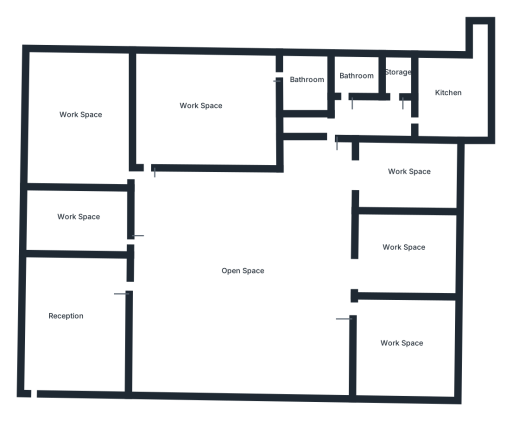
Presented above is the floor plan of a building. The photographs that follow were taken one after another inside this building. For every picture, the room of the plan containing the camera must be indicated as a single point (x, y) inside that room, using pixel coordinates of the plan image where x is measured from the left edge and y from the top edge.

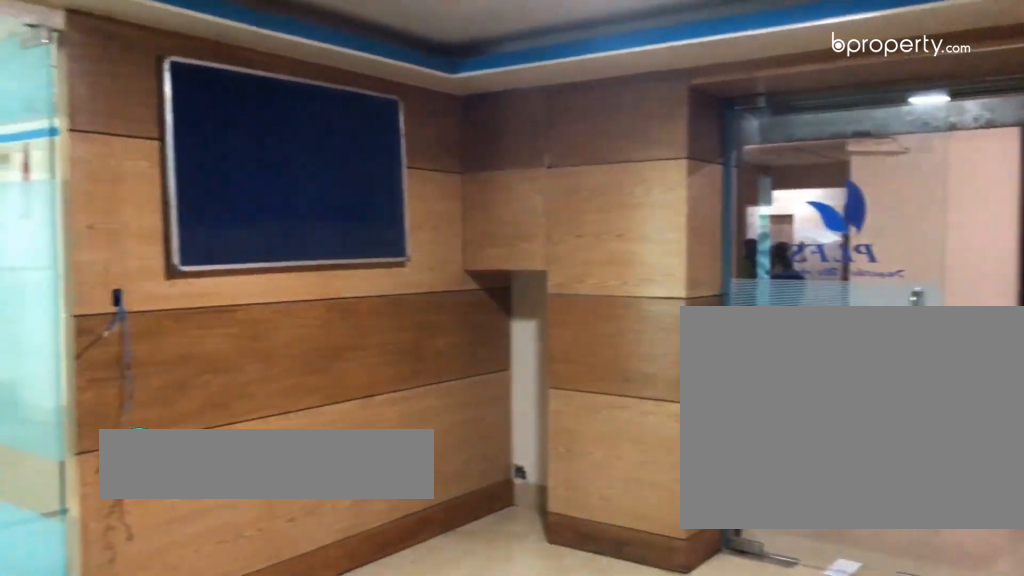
(56, 327)
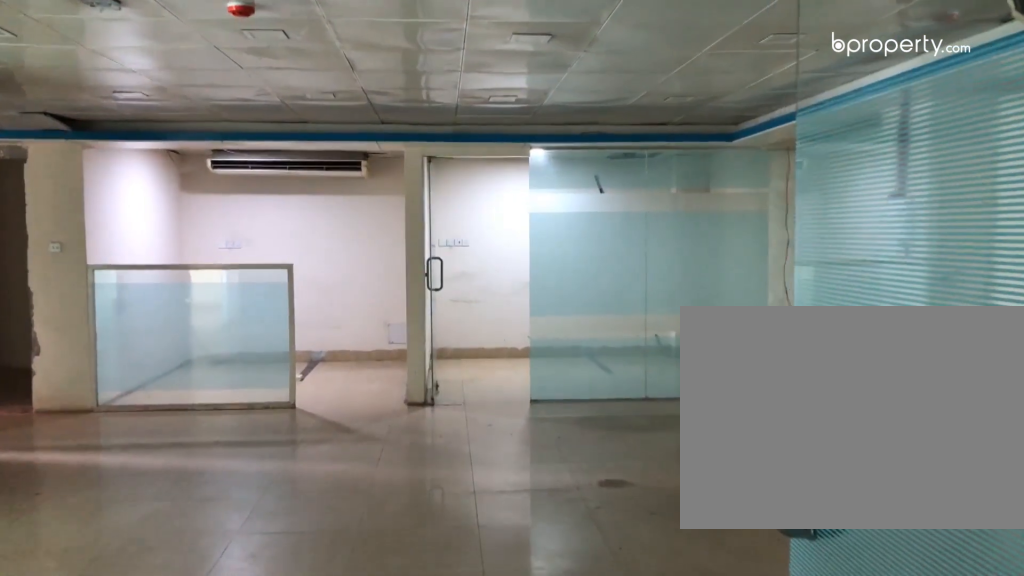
(236, 274)
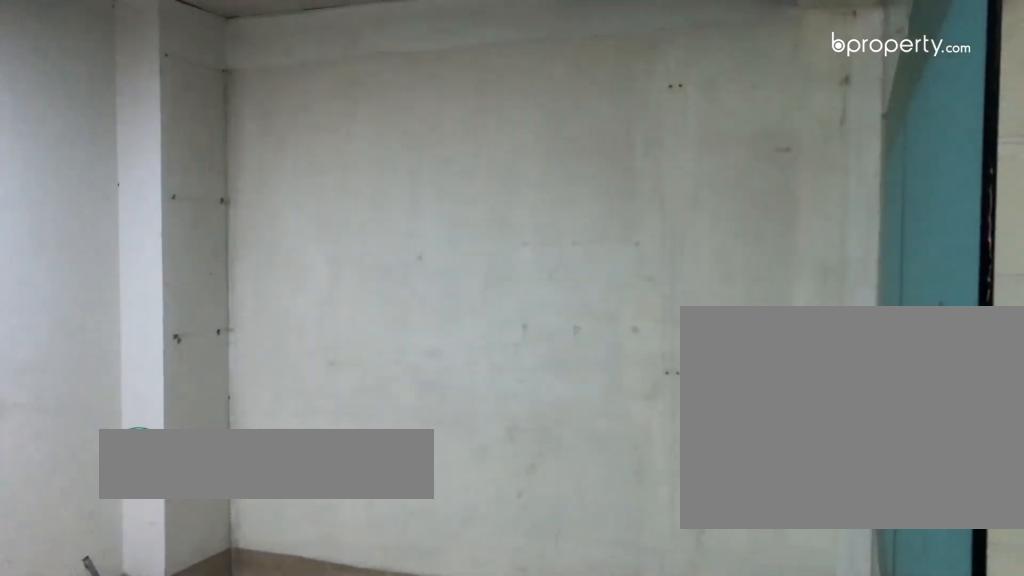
(401, 346)
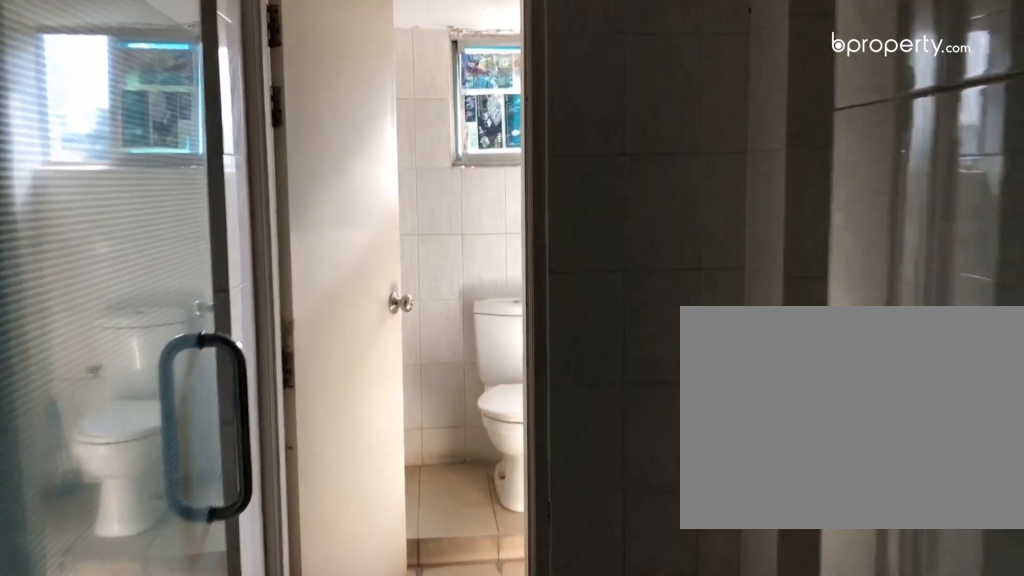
(339, 123)
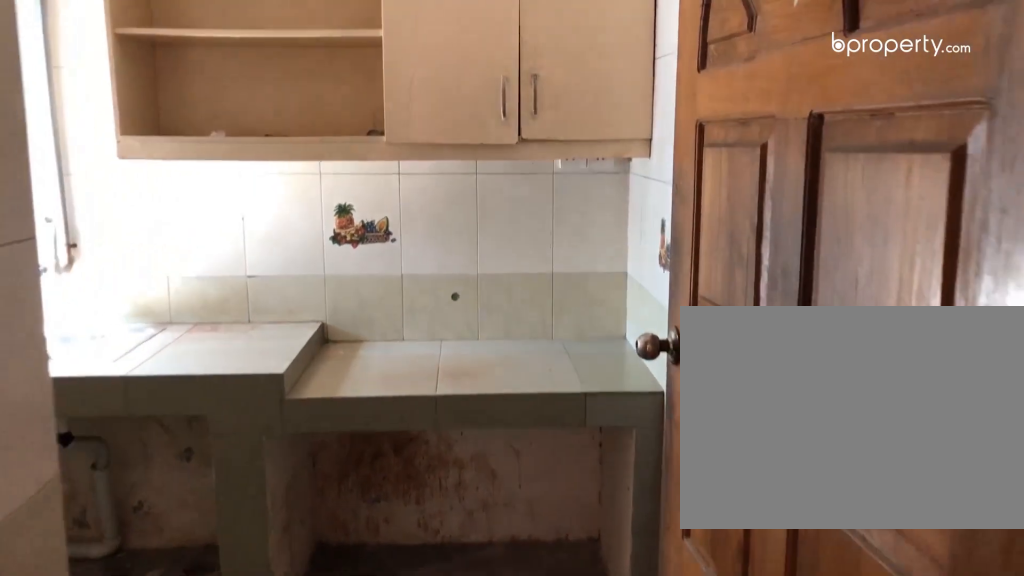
(453, 94)
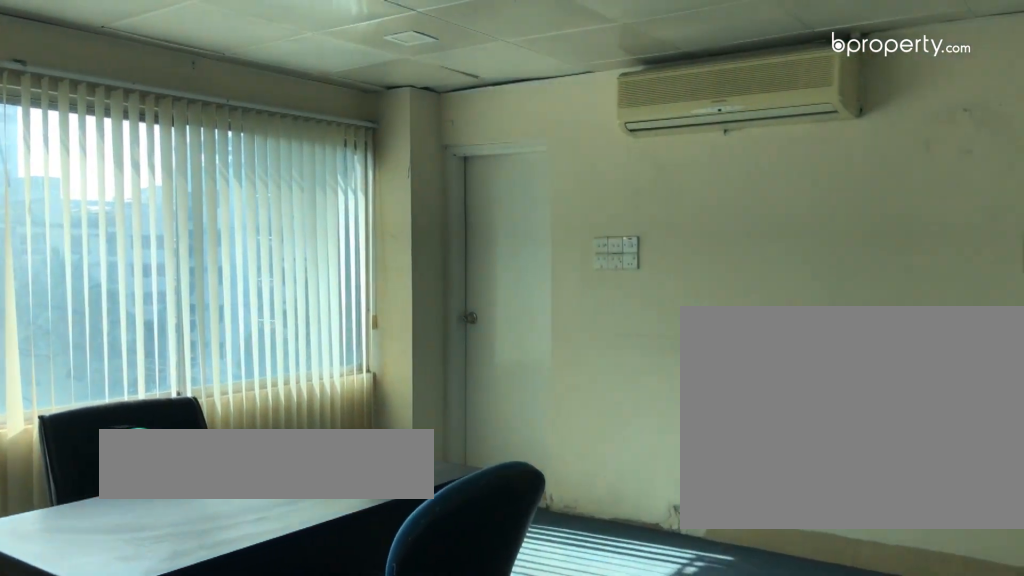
(204, 89)
